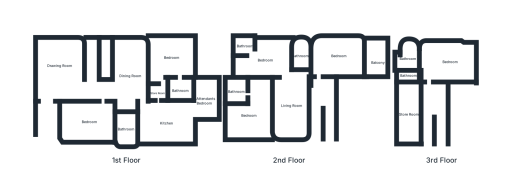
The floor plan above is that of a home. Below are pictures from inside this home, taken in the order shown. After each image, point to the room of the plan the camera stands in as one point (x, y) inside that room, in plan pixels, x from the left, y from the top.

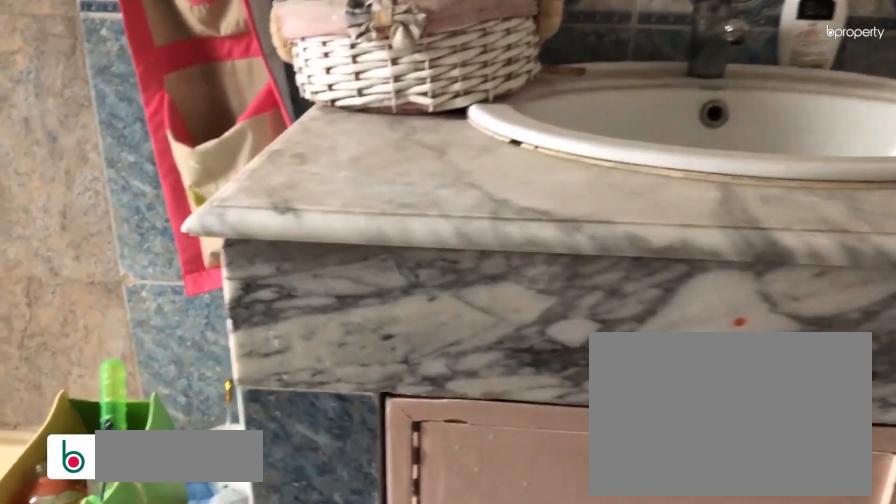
(244, 46)
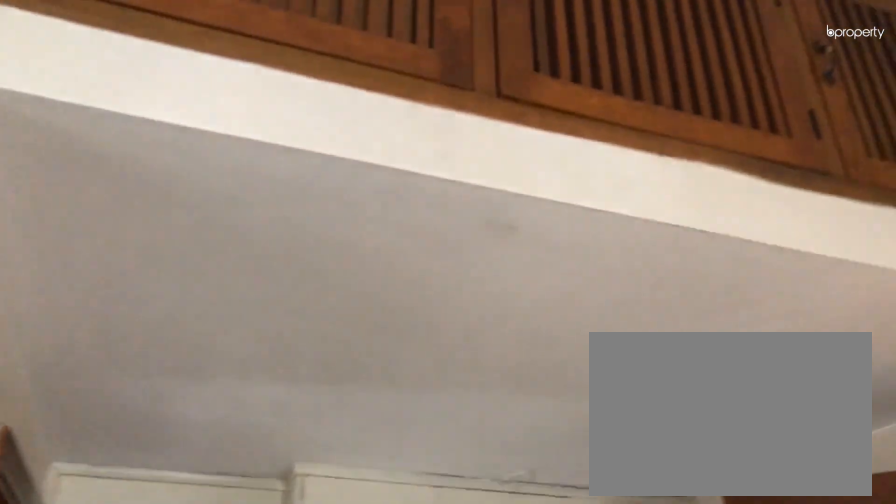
(248, 116)
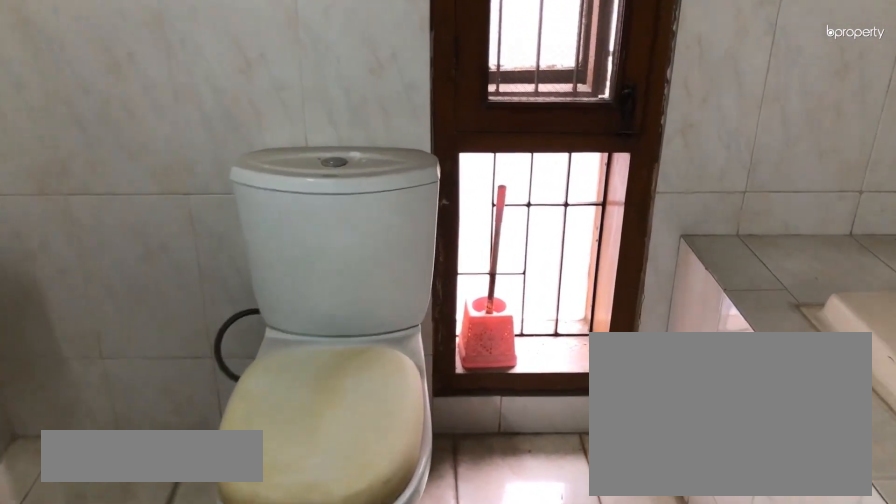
(234, 92)
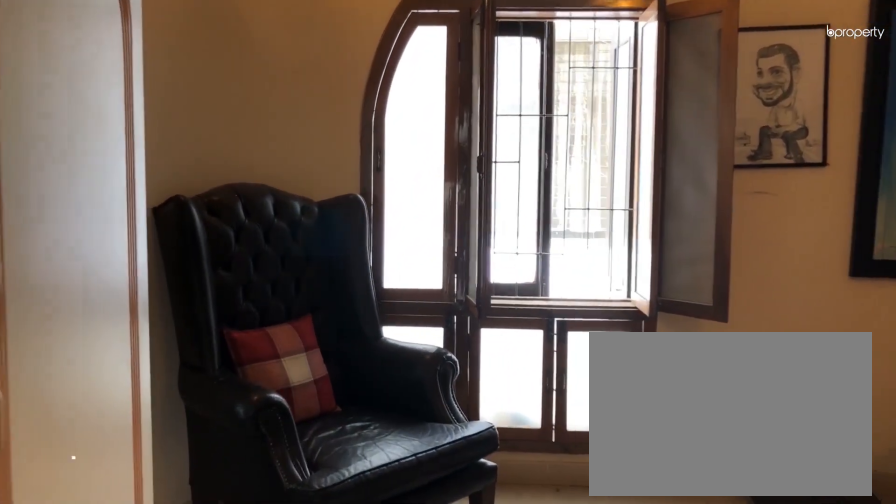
(448, 62)
